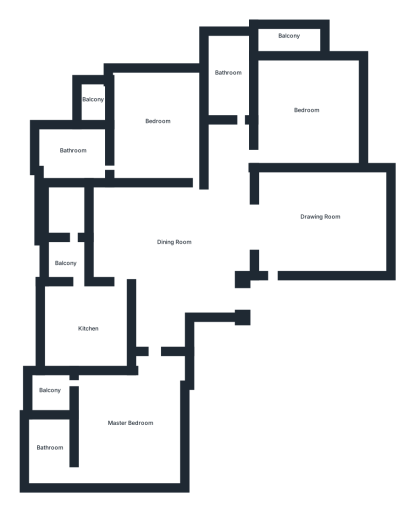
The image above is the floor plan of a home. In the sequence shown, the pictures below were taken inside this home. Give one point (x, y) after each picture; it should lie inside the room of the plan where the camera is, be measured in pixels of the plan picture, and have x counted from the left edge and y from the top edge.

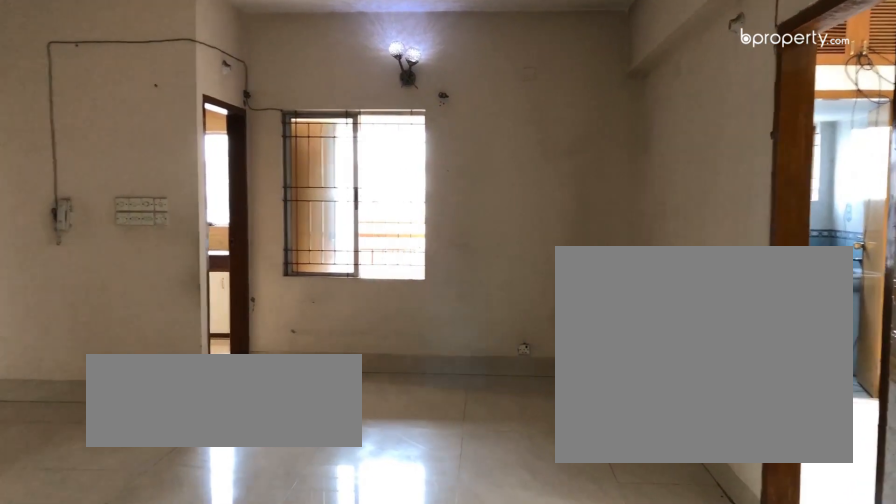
(178, 242)
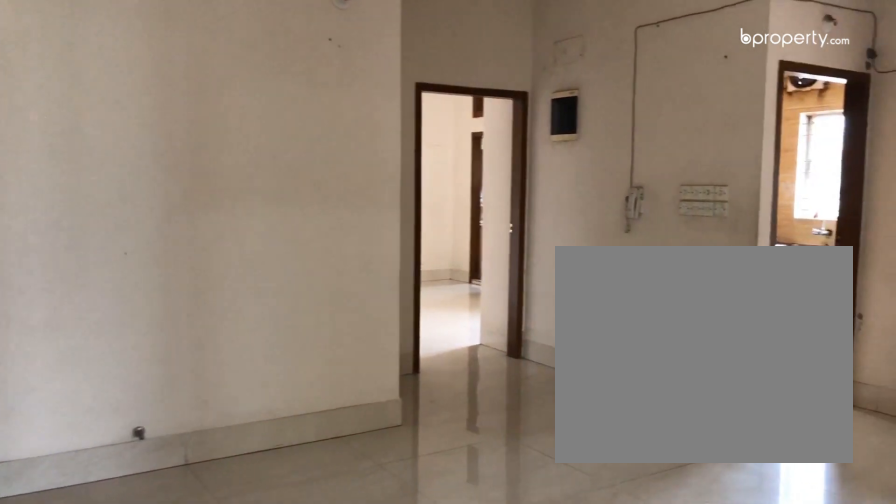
(178, 242)
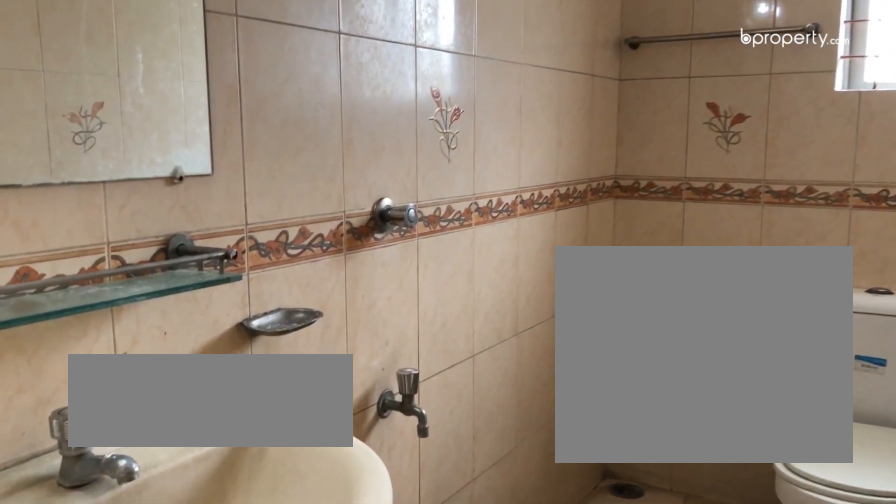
(232, 78)
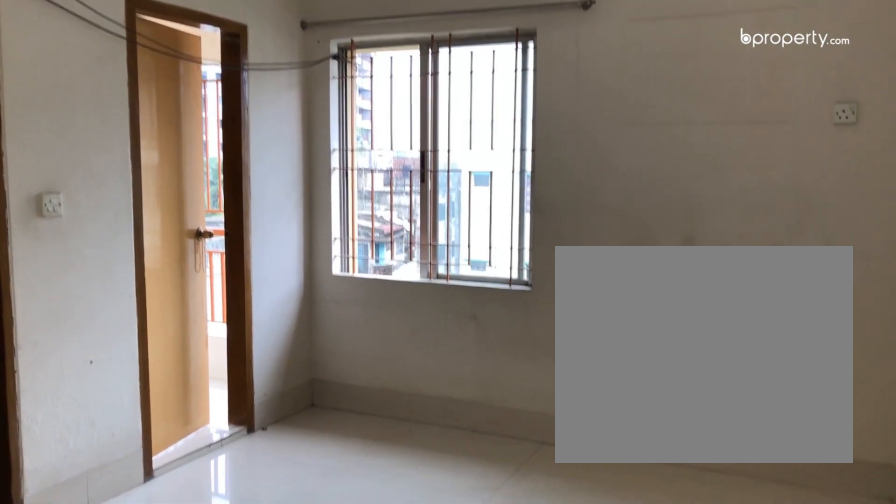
(159, 129)
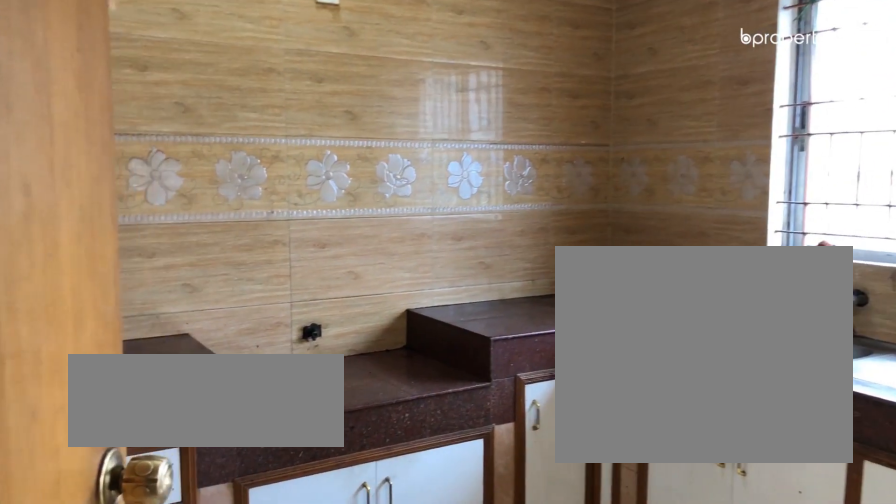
(85, 331)
